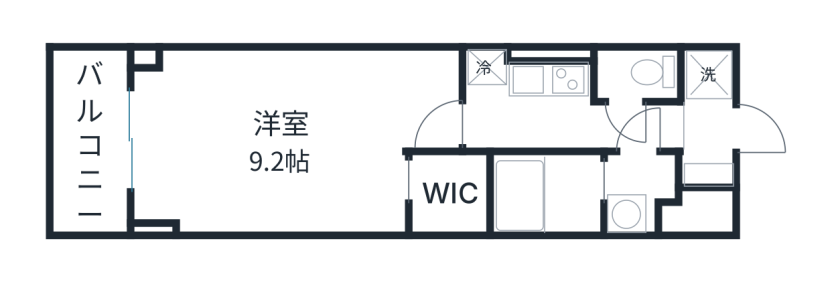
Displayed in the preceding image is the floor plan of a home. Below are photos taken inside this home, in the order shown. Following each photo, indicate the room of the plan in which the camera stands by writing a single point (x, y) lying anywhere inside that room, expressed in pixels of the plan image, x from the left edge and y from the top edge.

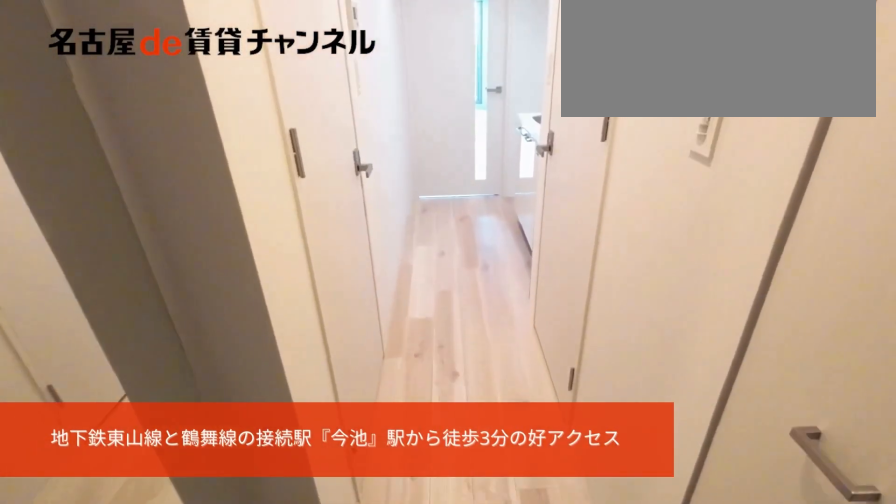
(708, 134)
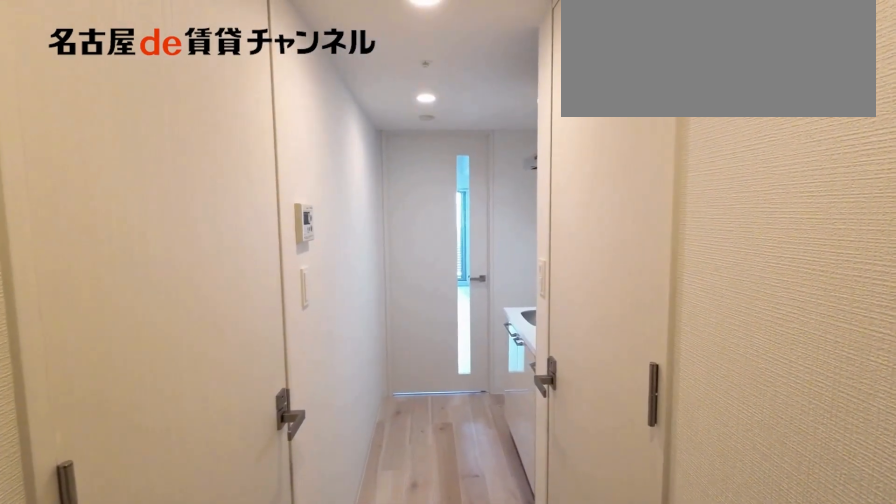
(547, 80)
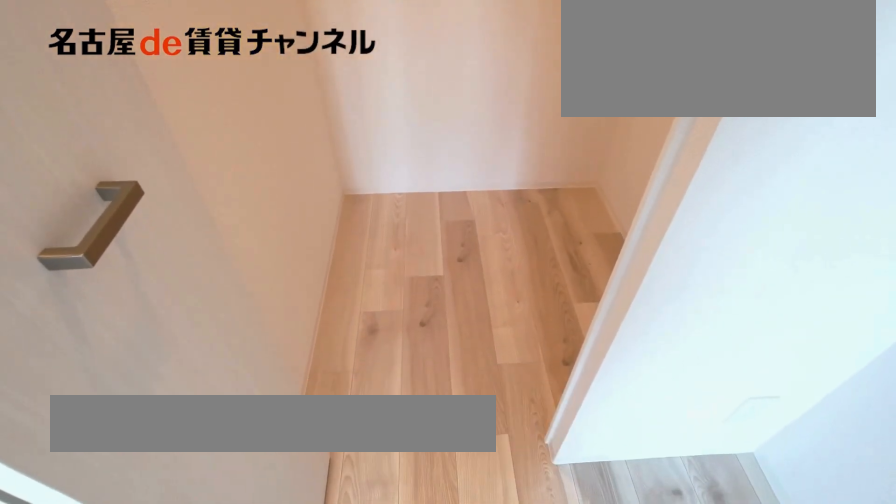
(449, 195)
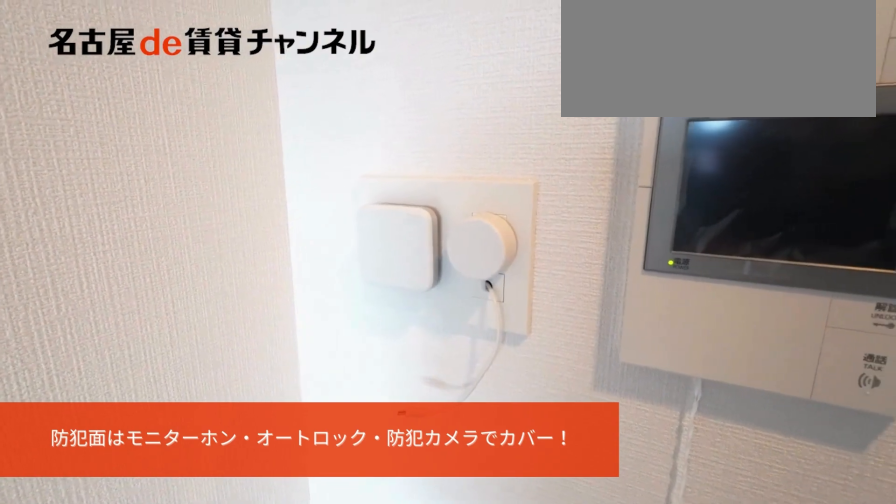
(287, 137)
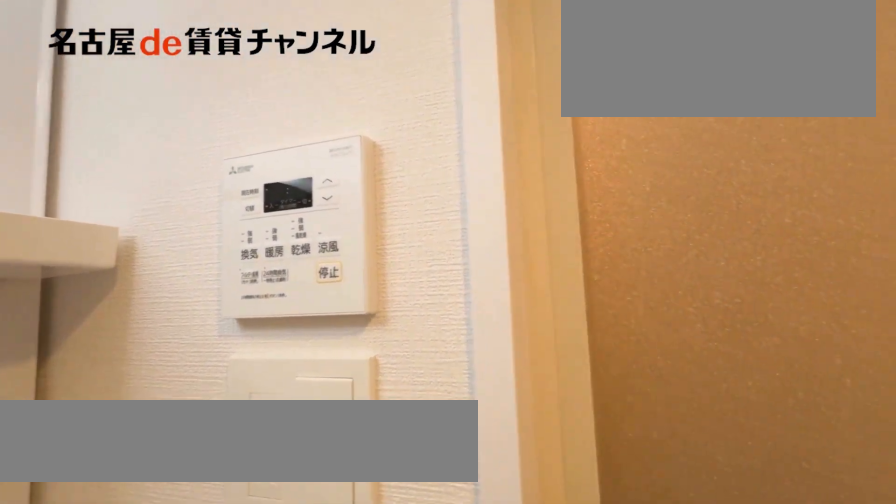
(639, 192)
